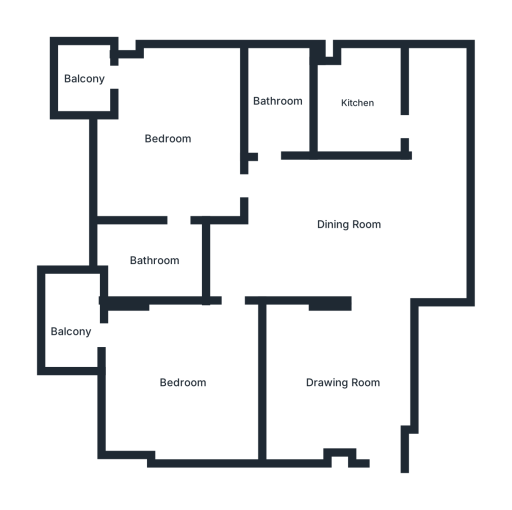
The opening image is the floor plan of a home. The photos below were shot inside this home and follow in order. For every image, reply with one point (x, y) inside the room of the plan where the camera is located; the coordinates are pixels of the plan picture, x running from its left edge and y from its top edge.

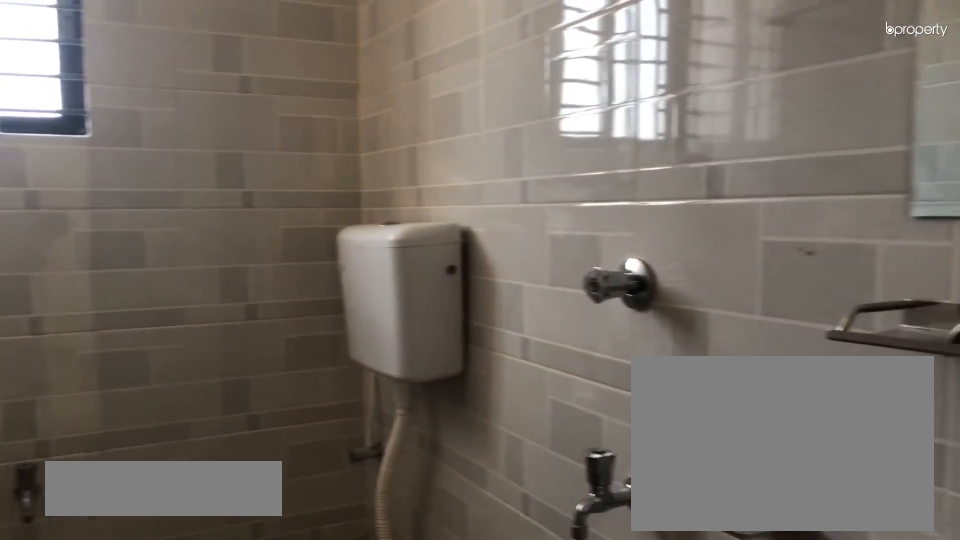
(278, 99)
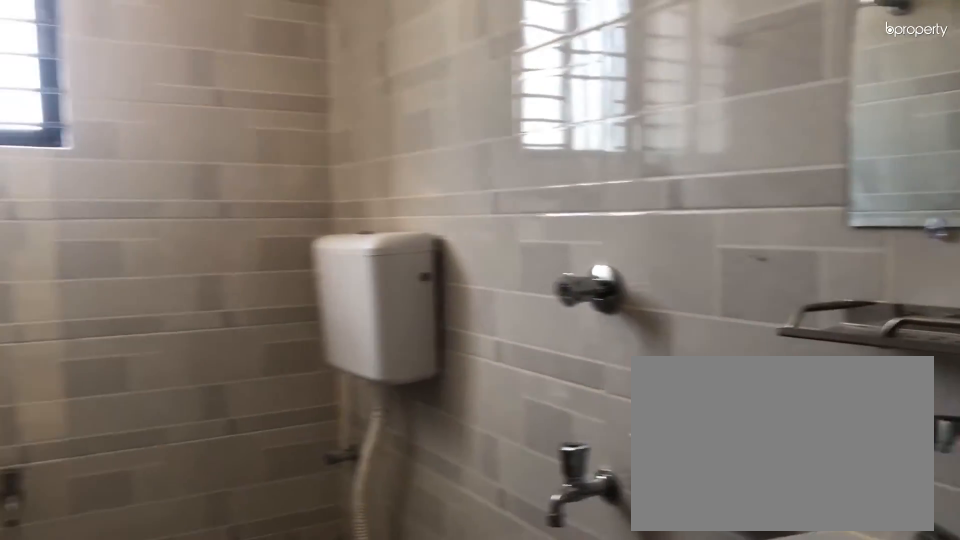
(278, 99)
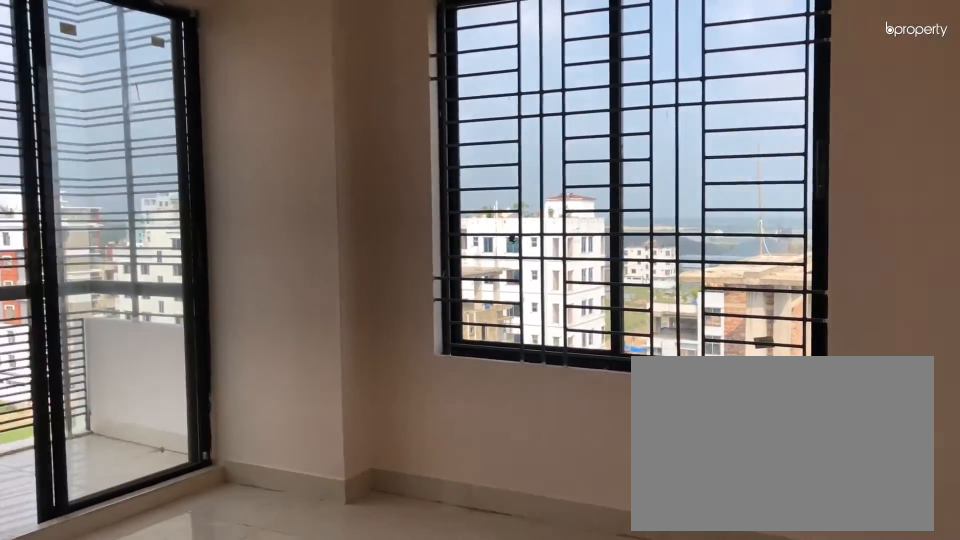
(166, 139)
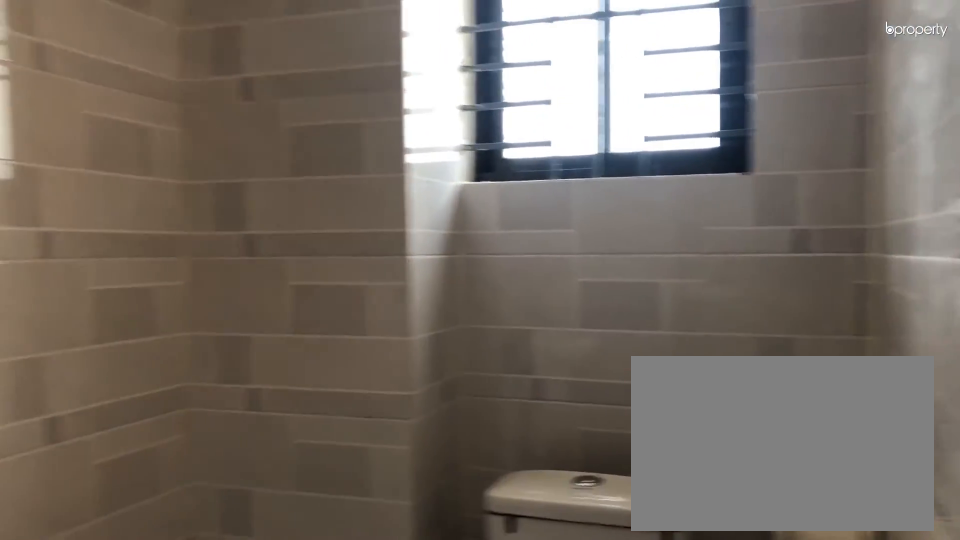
(156, 262)
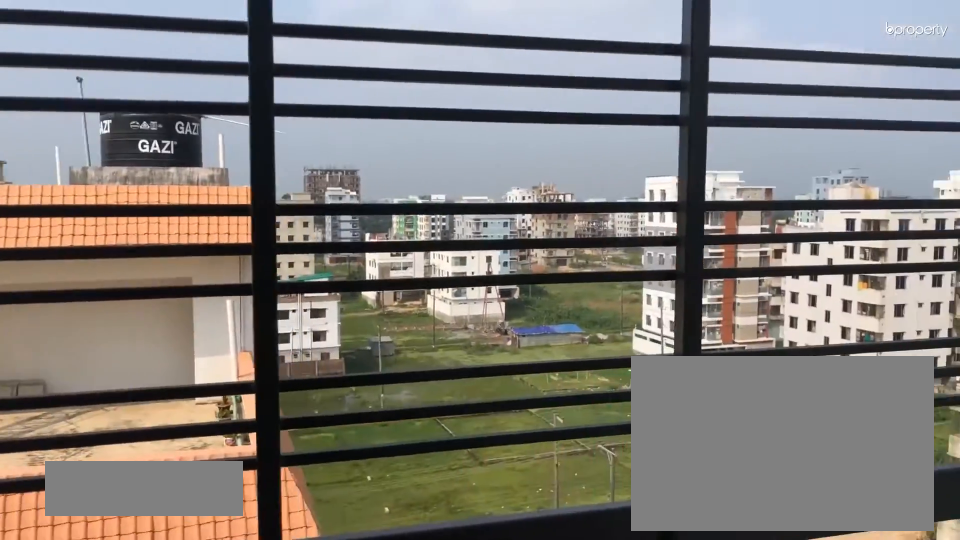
(83, 80)
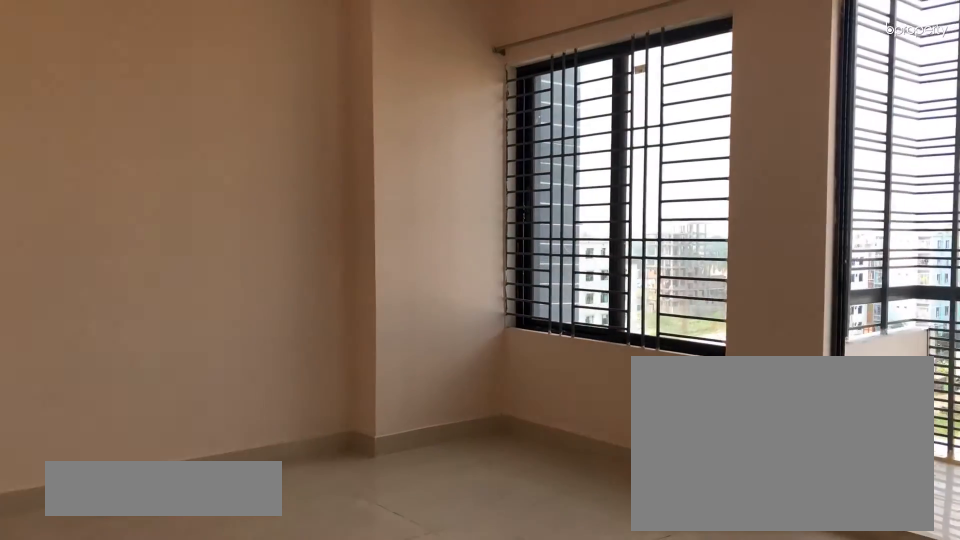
(182, 381)
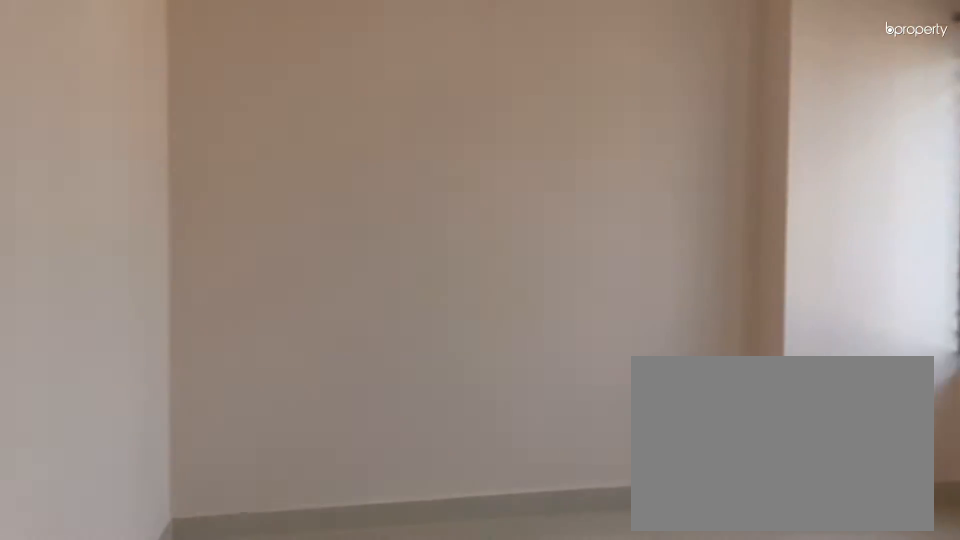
(182, 381)
